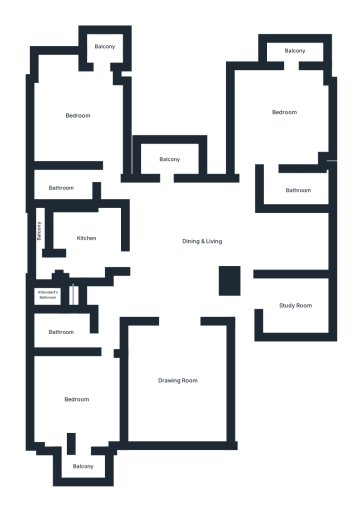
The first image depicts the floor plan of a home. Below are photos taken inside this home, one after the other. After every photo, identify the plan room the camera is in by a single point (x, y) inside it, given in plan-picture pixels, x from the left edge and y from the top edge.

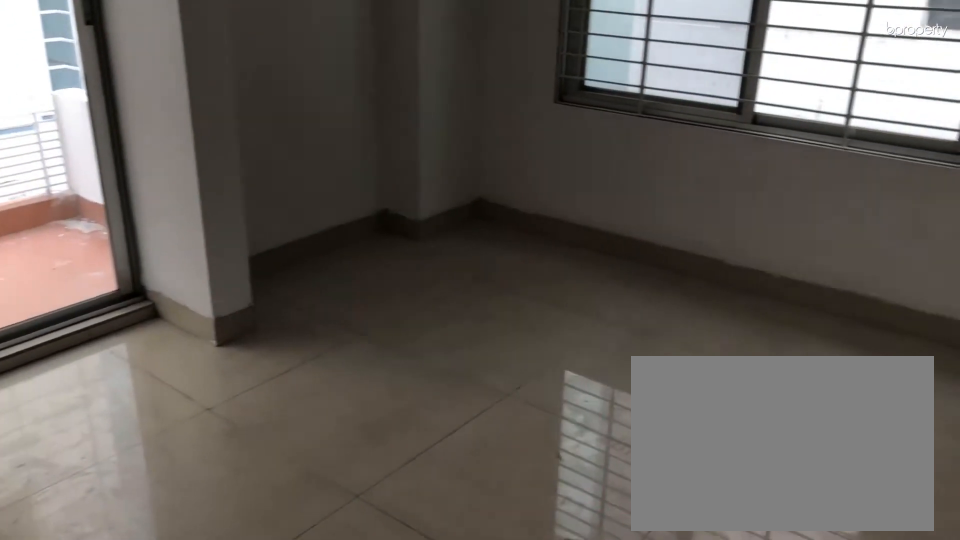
(77, 398)
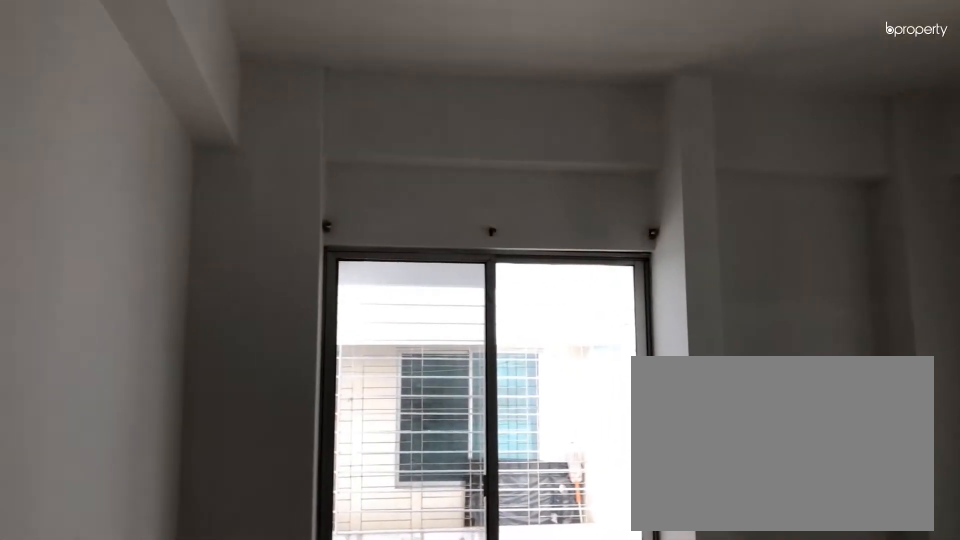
(77, 398)
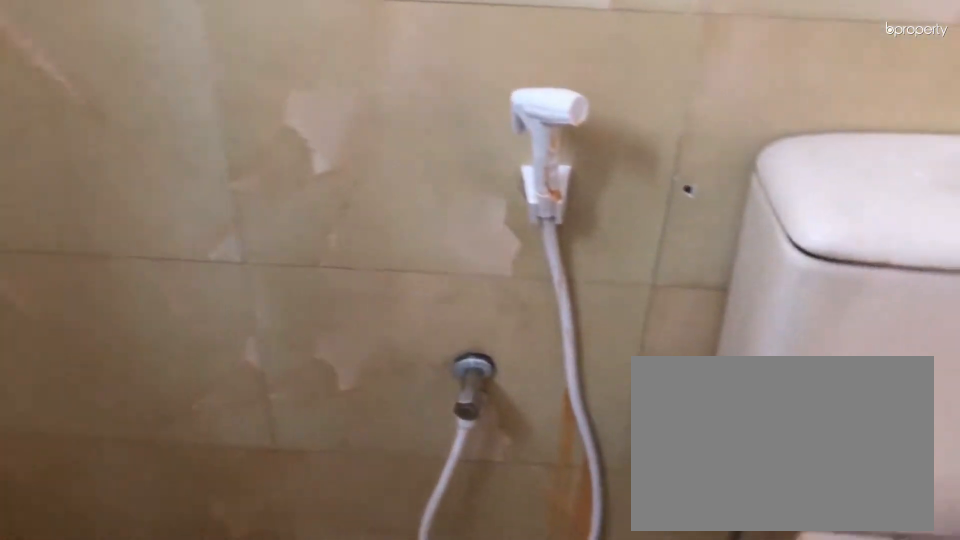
(62, 330)
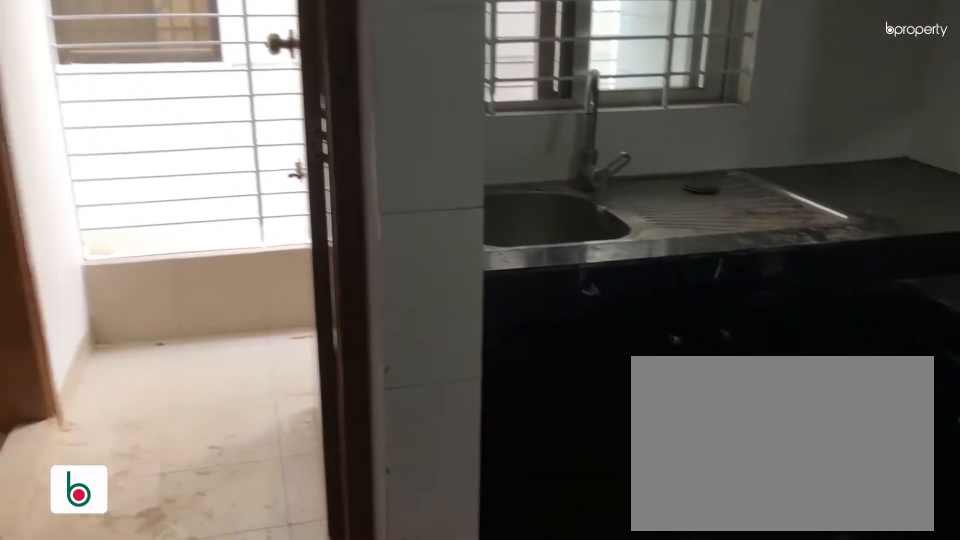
(87, 242)
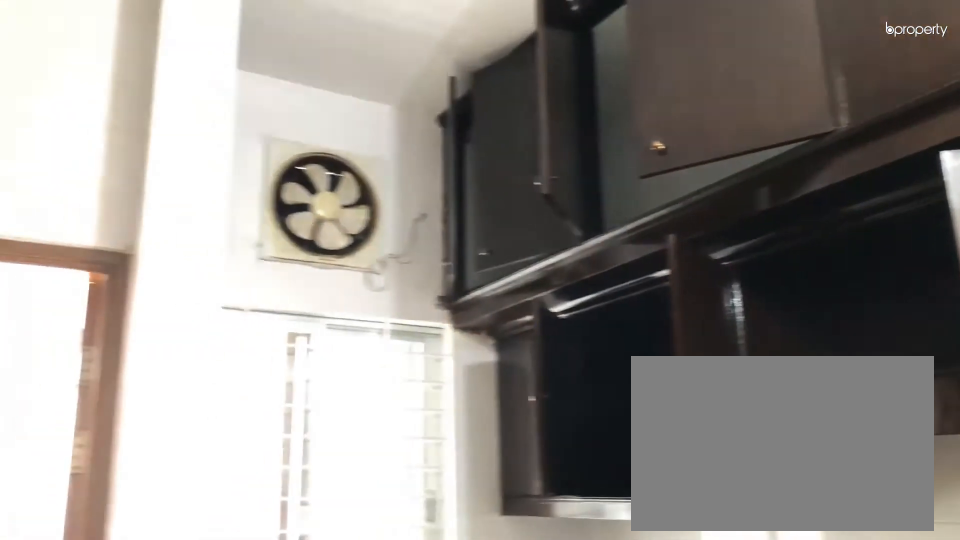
(87, 243)
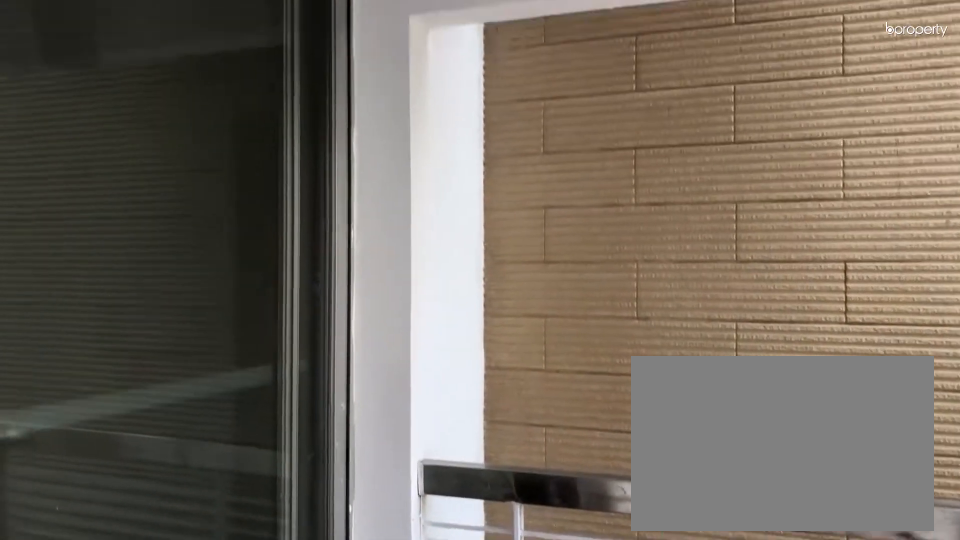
(165, 155)
